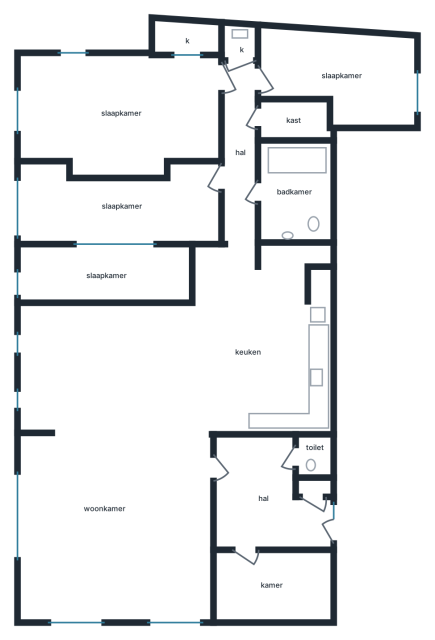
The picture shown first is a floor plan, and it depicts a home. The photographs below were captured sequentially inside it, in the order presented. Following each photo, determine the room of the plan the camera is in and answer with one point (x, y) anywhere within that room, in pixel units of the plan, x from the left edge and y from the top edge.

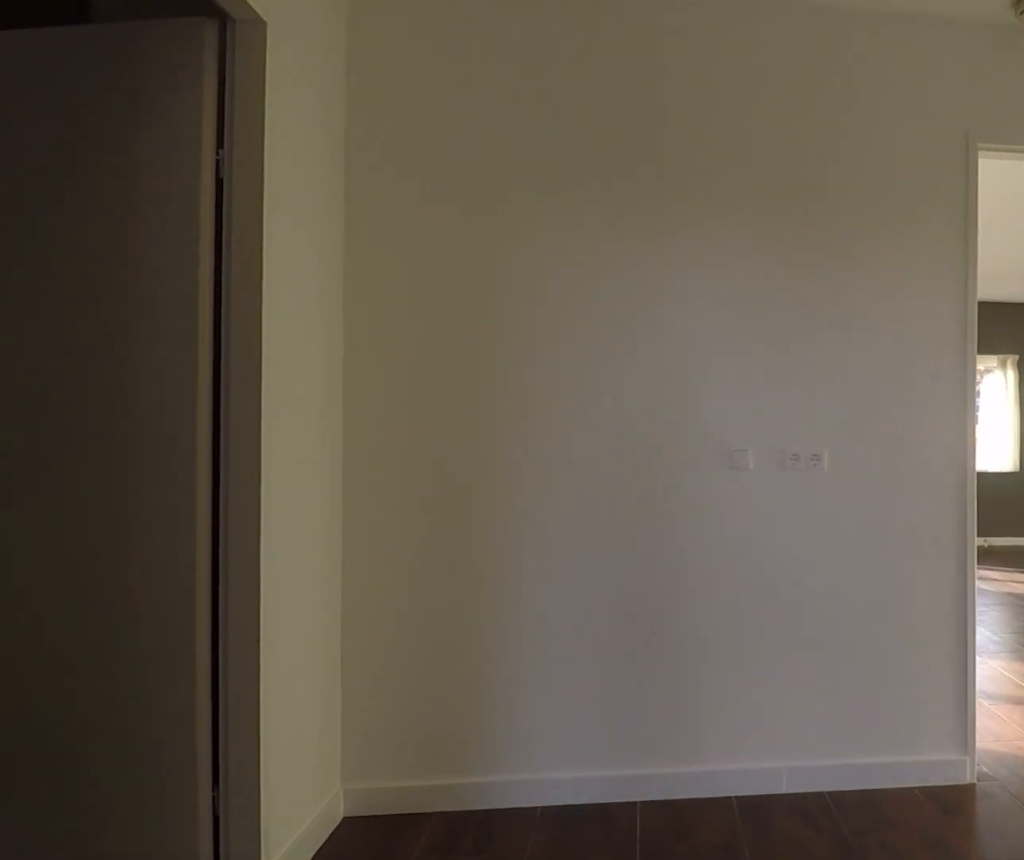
(263, 497)
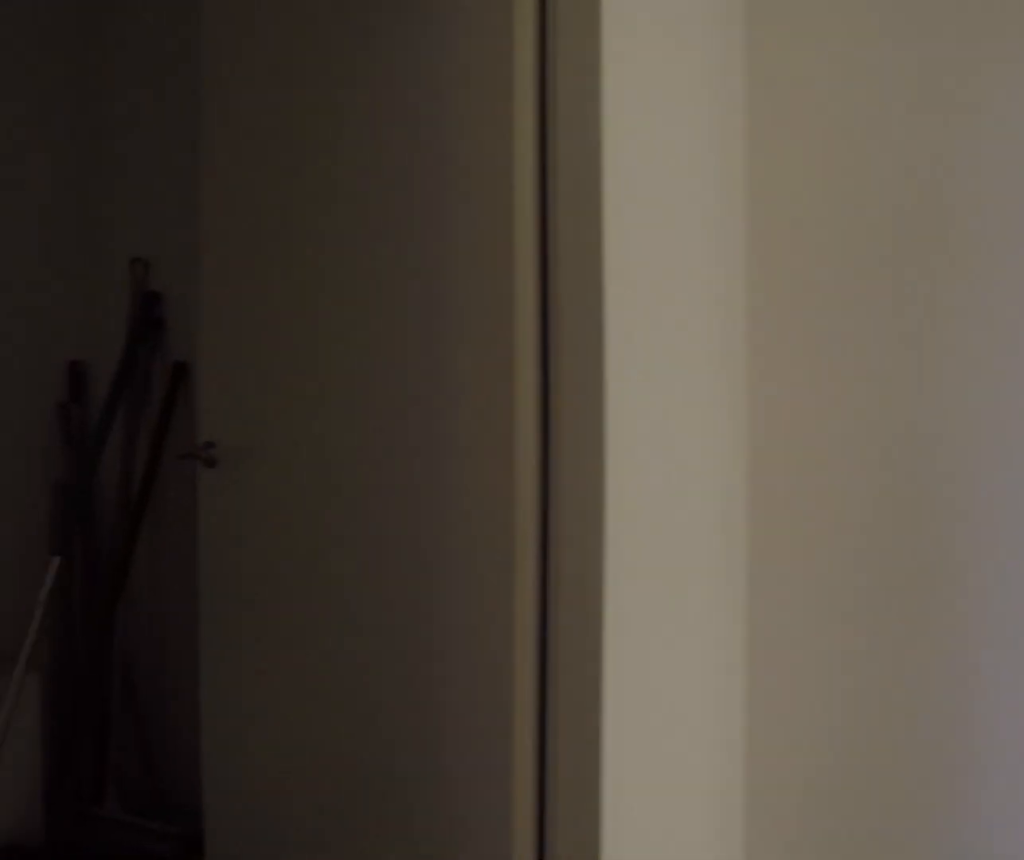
(263, 497)
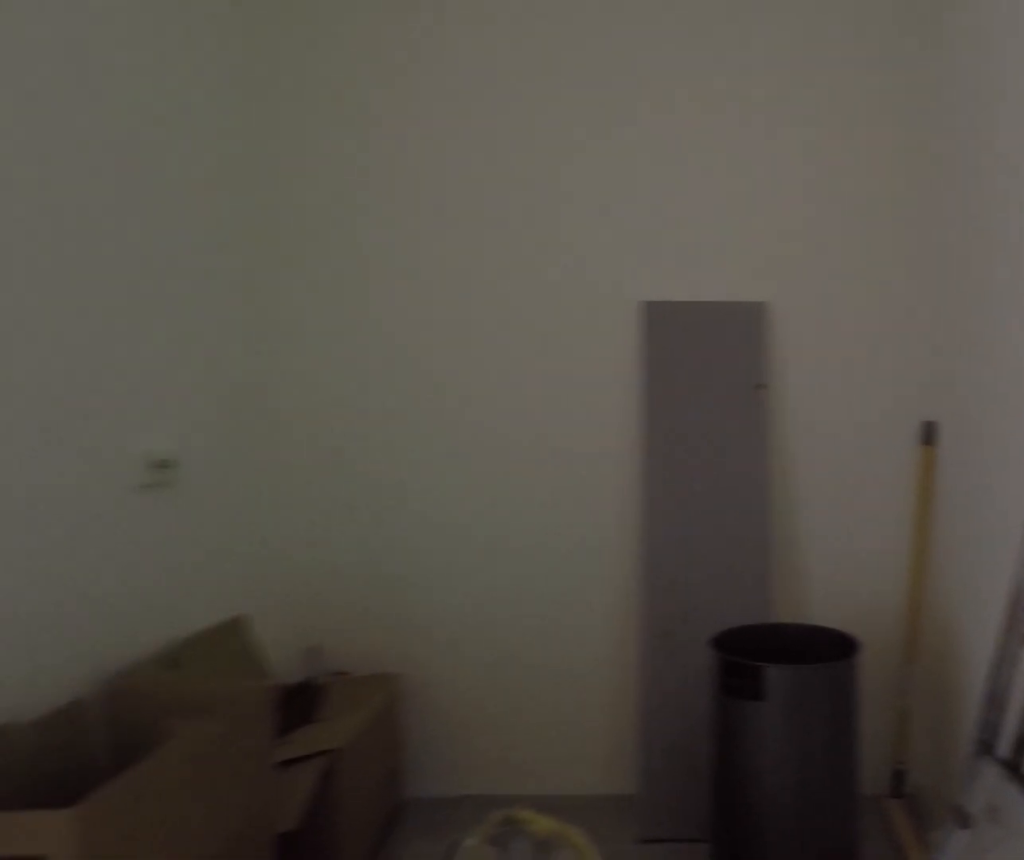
(271, 584)
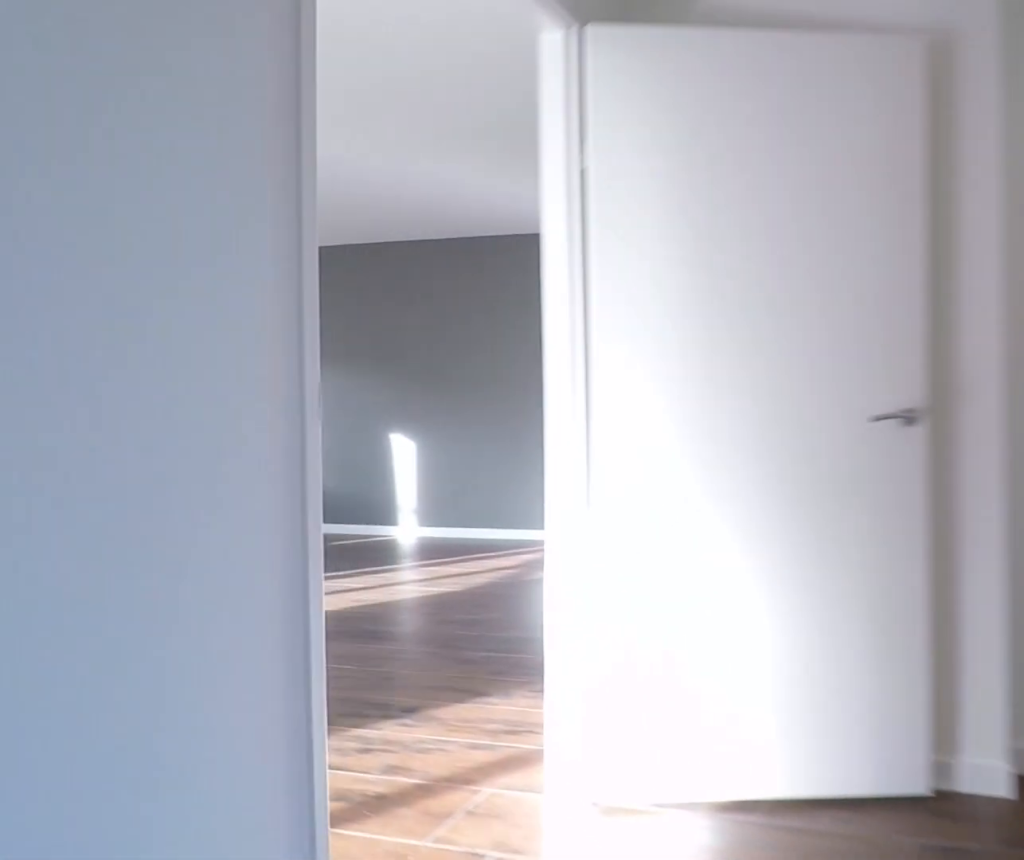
(263, 497)
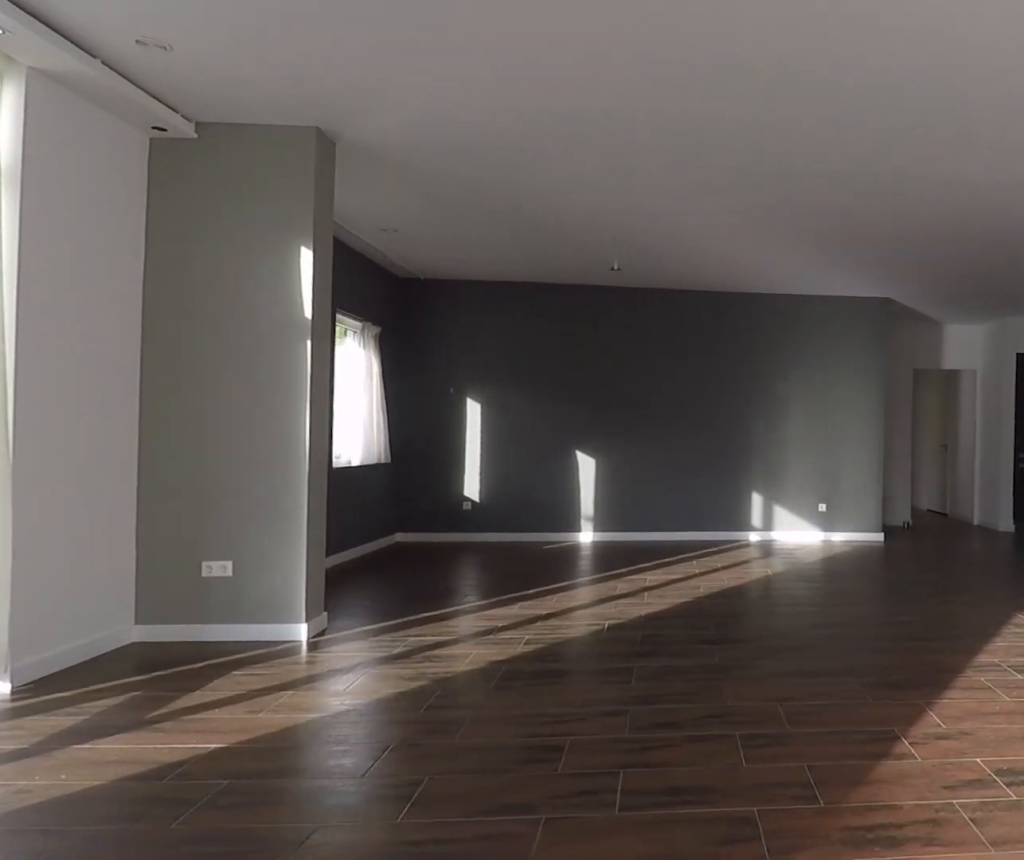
(114, 464)
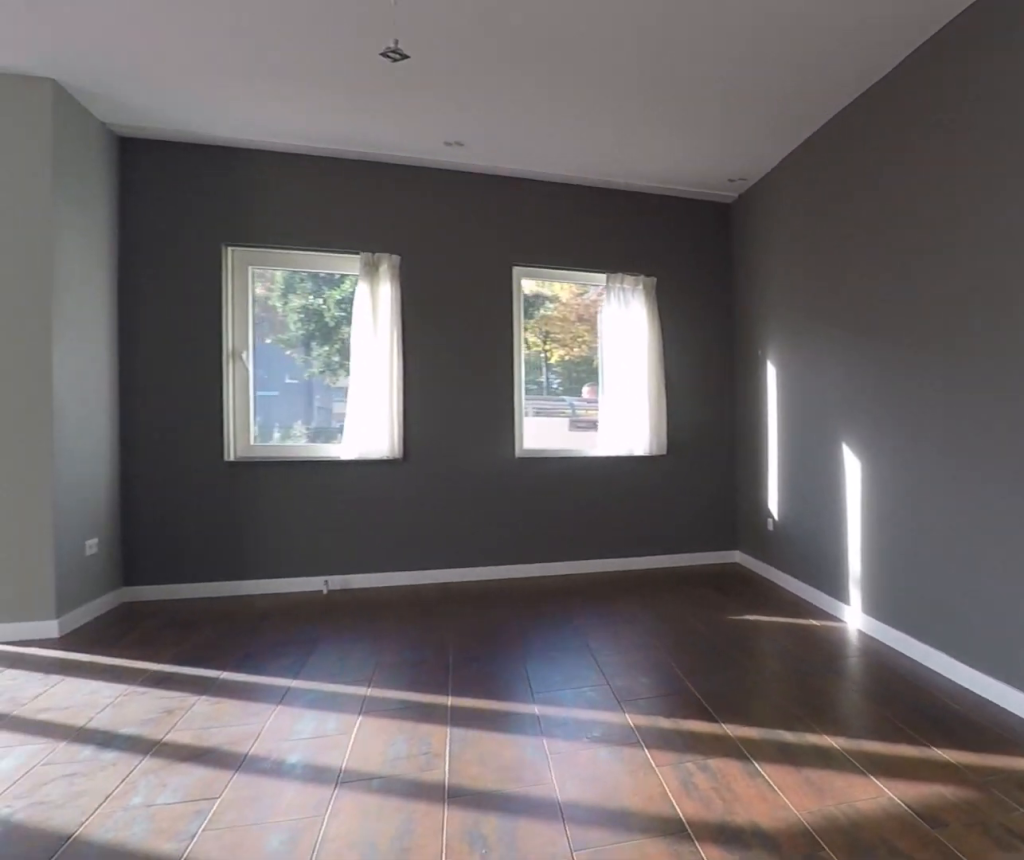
(114, 464)
